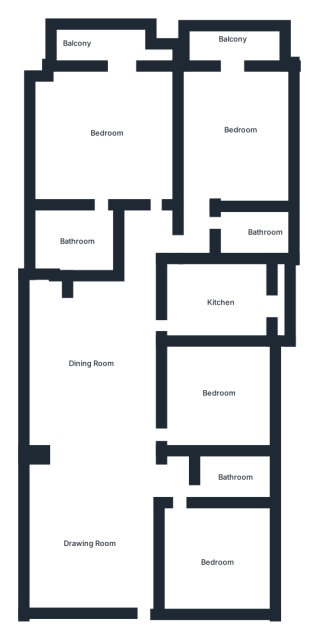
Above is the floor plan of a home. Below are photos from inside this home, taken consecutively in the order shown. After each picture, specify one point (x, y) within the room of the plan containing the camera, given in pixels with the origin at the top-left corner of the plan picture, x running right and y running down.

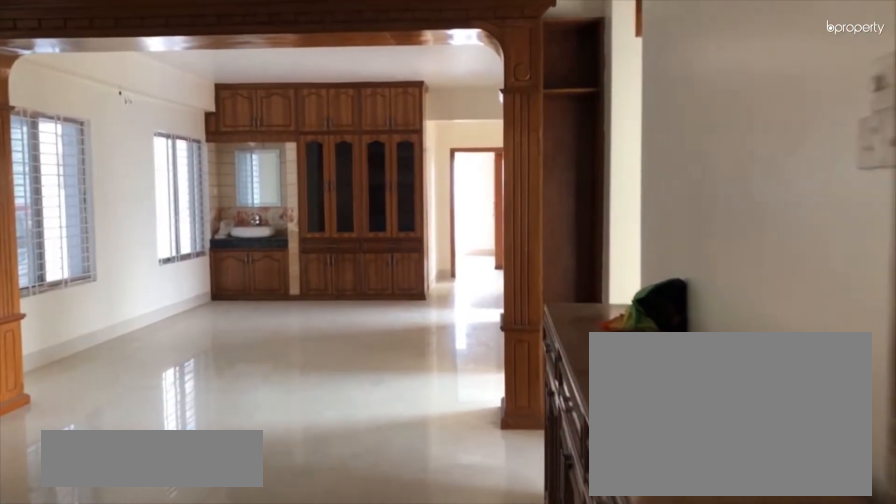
(118, 548)
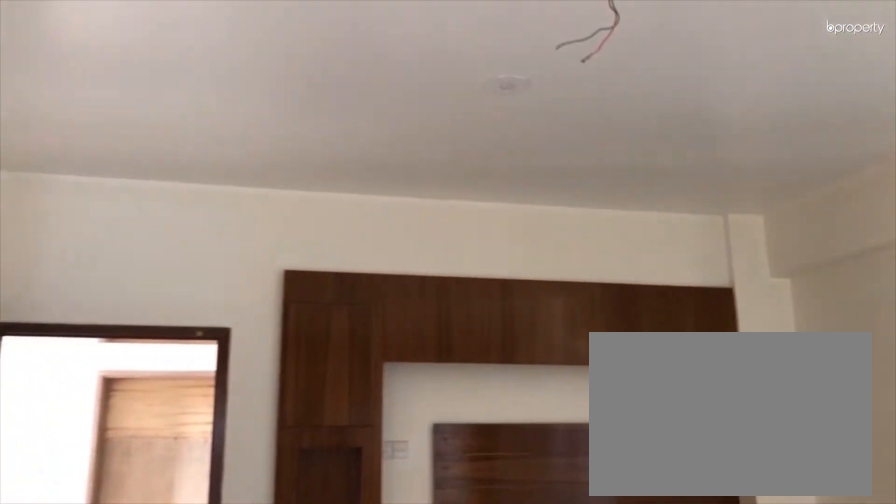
(93, 529)
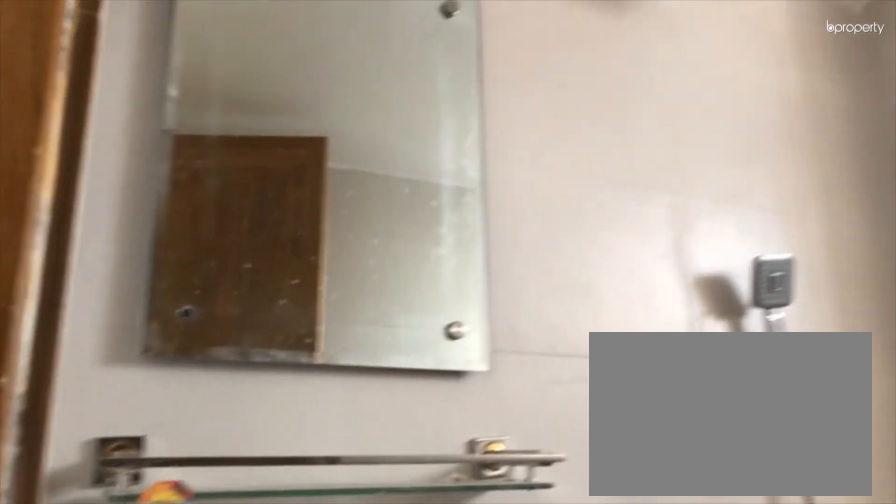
(231, 474)
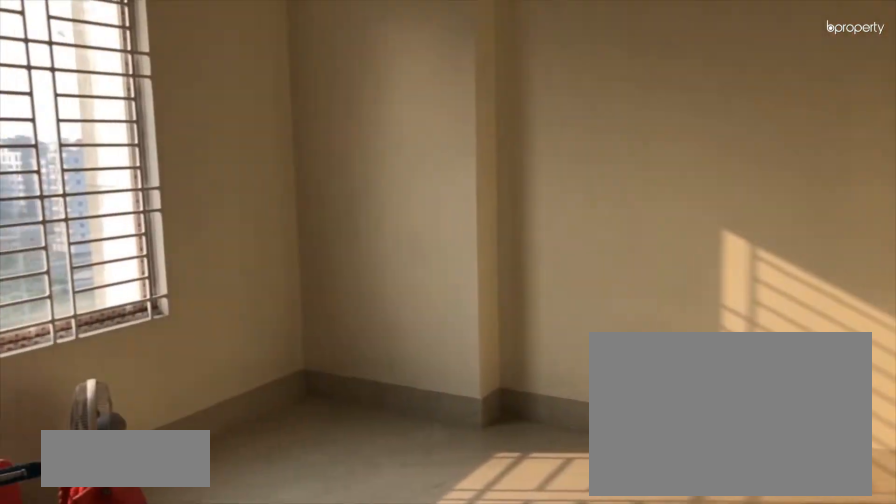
(219, 559)
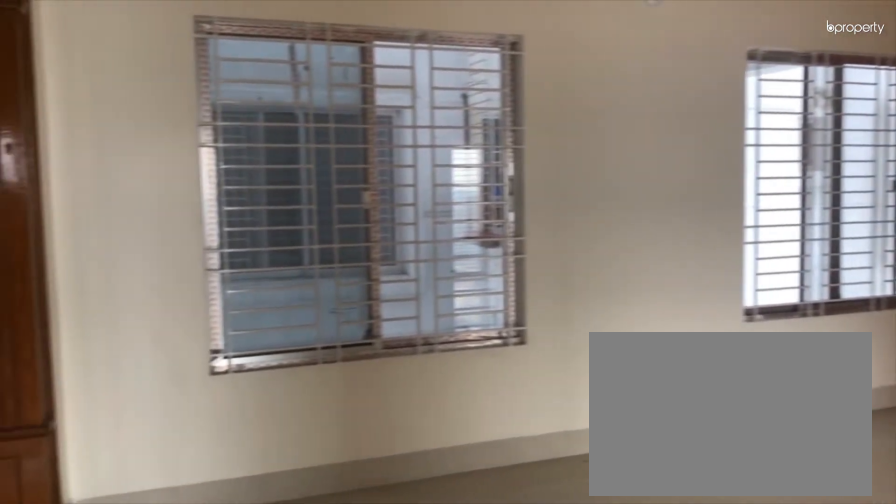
(94, 363)
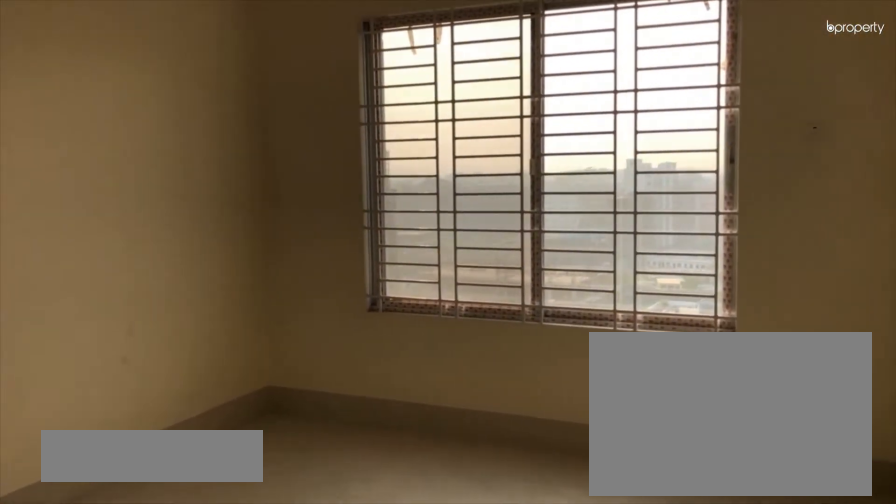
(217, 392)
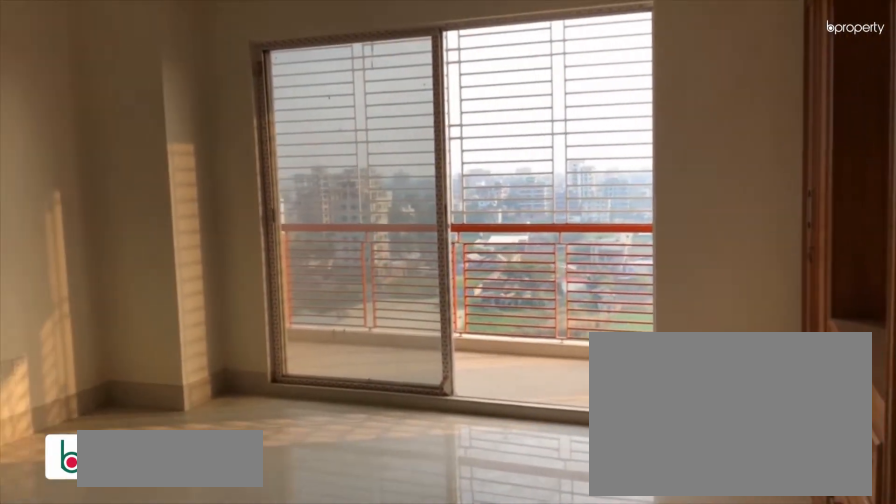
(137, 164)
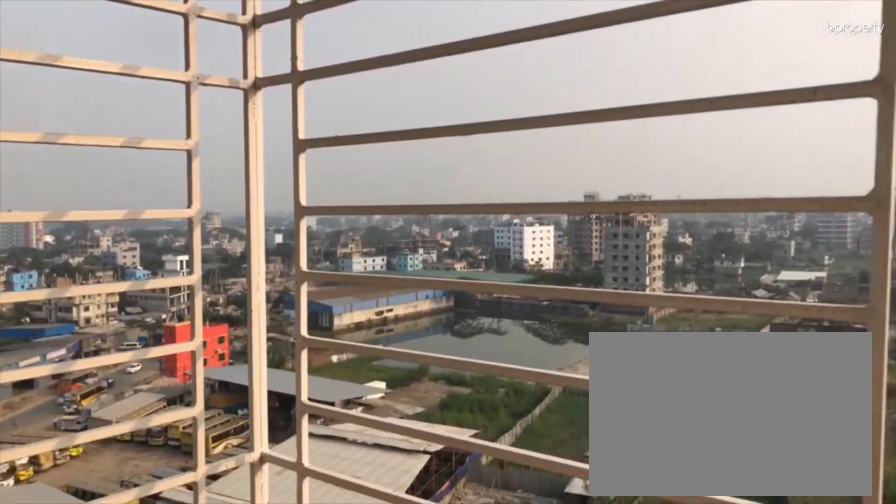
(99, 42)
